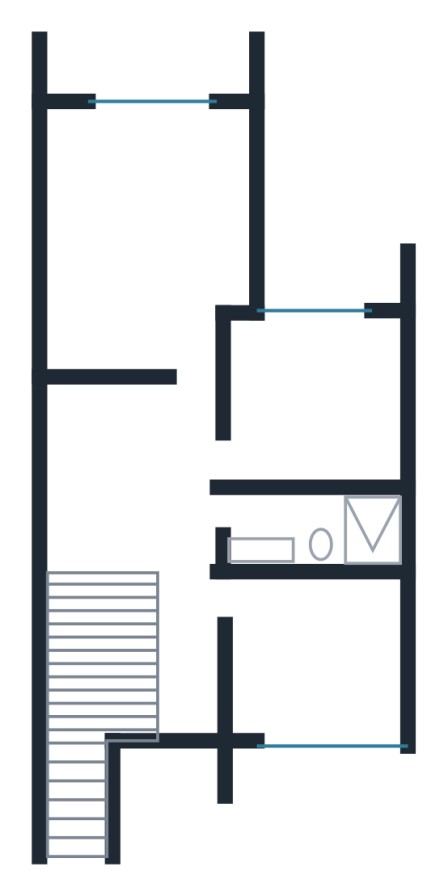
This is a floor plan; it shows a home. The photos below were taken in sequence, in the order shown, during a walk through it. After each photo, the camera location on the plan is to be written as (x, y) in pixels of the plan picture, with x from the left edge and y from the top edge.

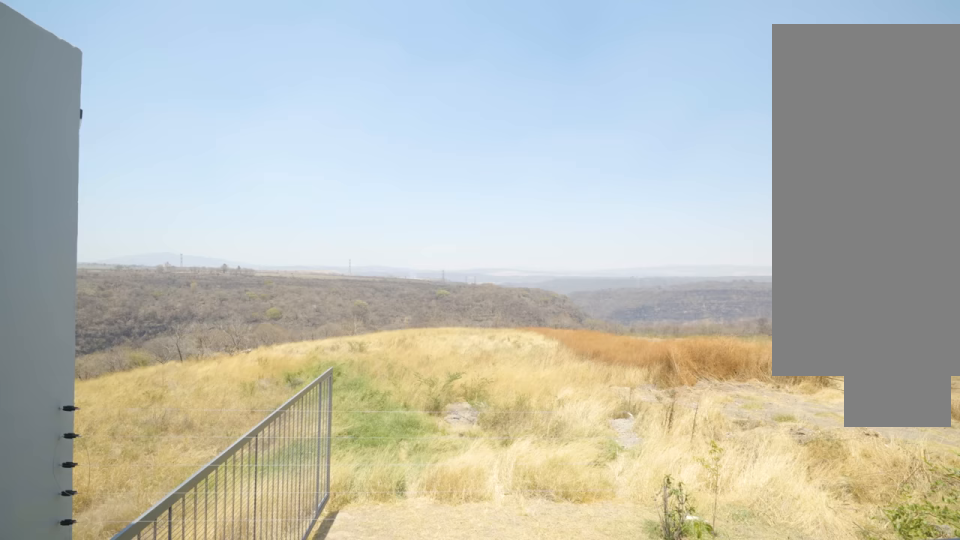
(139, 99)
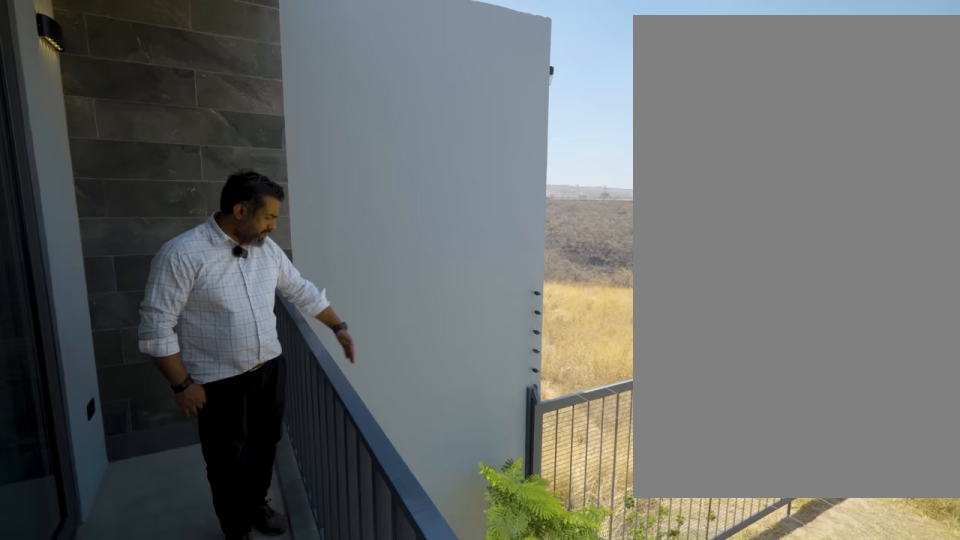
(144, 74)
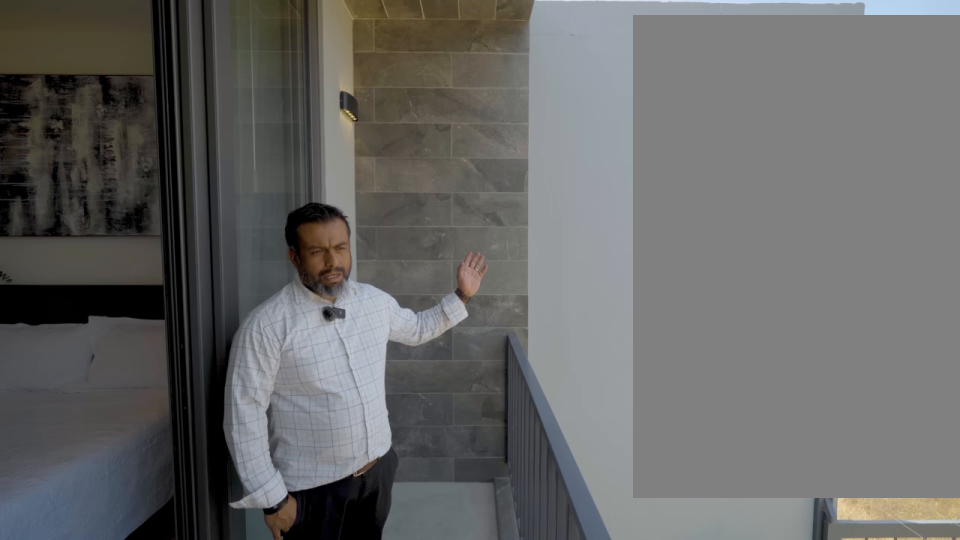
(169, 76)
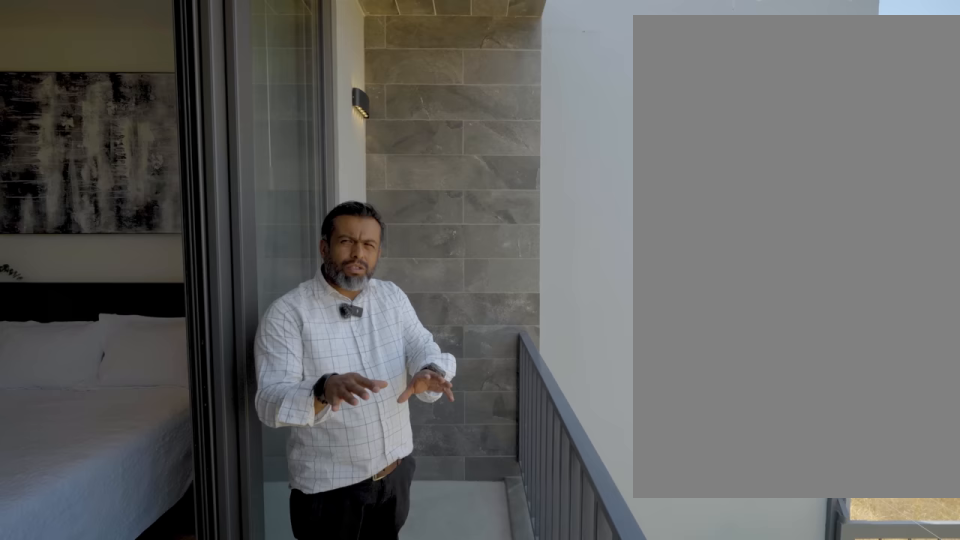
(168, 76)
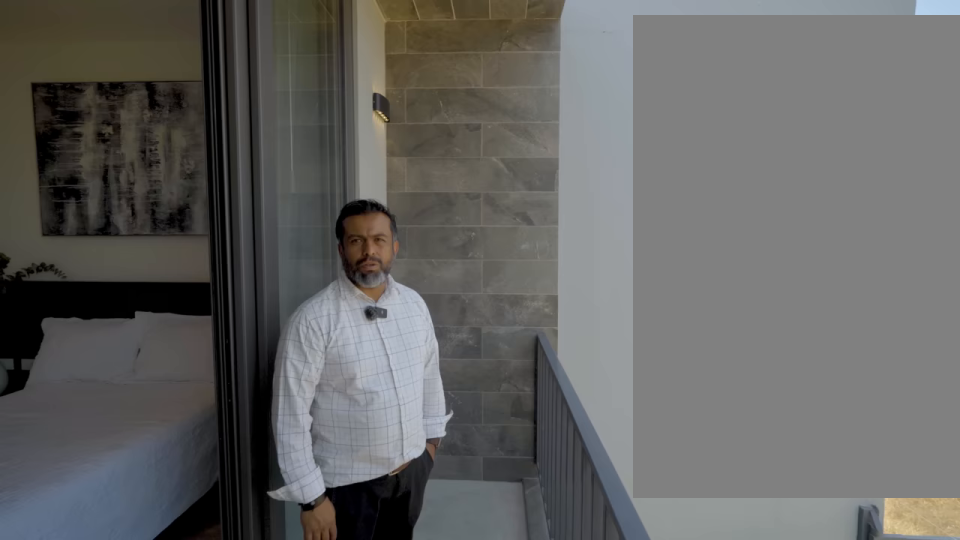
(169, 75)
